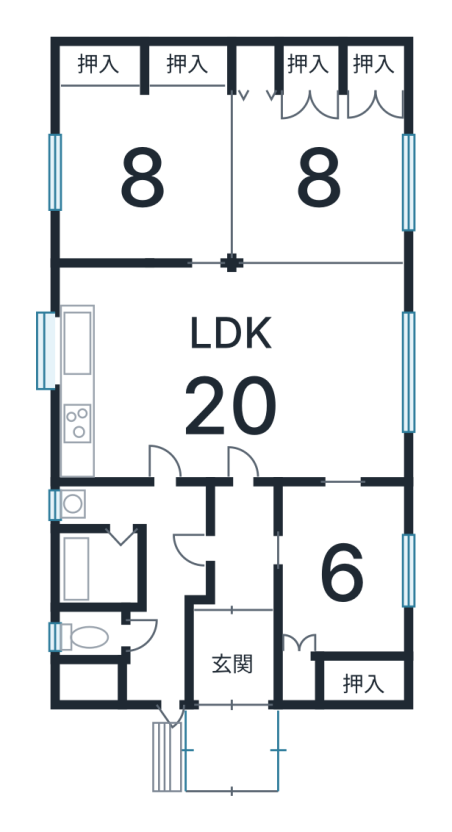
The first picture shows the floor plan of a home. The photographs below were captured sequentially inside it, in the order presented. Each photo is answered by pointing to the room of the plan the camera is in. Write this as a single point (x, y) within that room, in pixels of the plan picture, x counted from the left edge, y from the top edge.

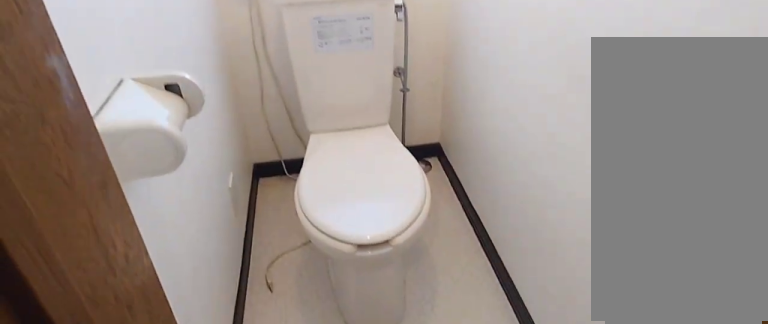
(94, 639)
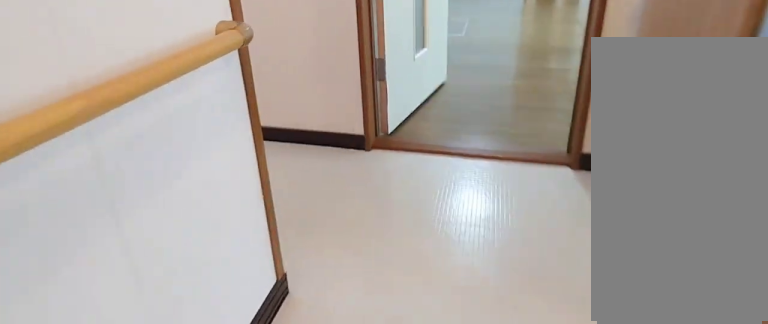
(179, 542)
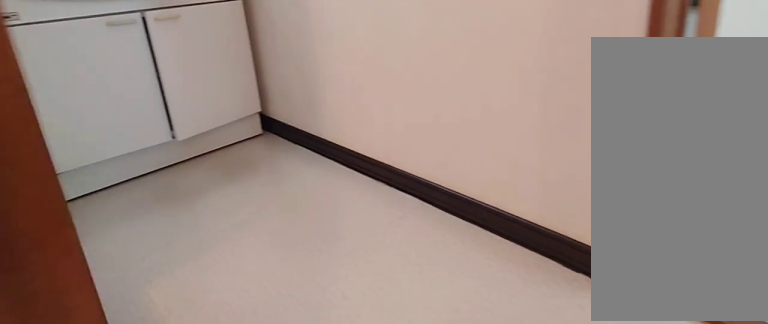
(179, 542)
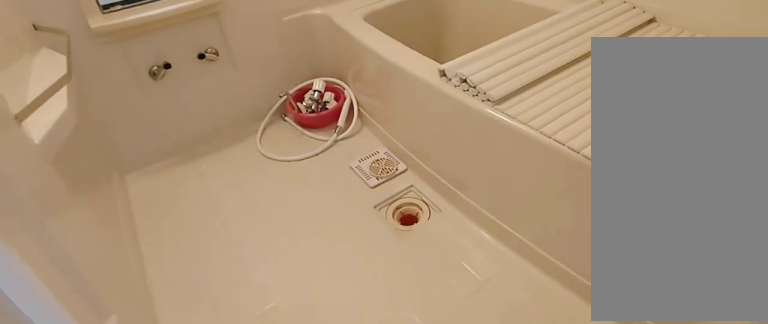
(108, 583)
